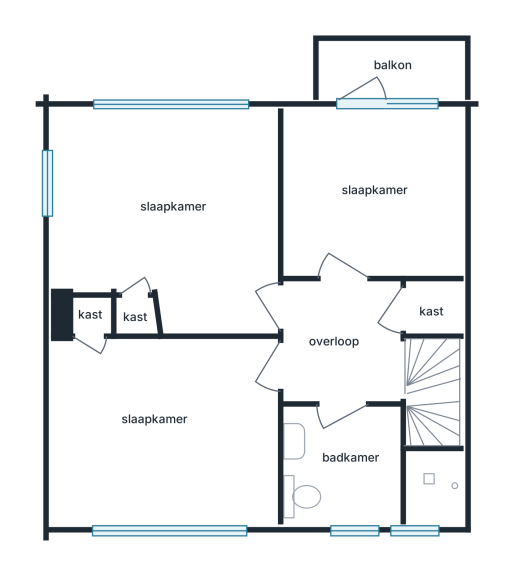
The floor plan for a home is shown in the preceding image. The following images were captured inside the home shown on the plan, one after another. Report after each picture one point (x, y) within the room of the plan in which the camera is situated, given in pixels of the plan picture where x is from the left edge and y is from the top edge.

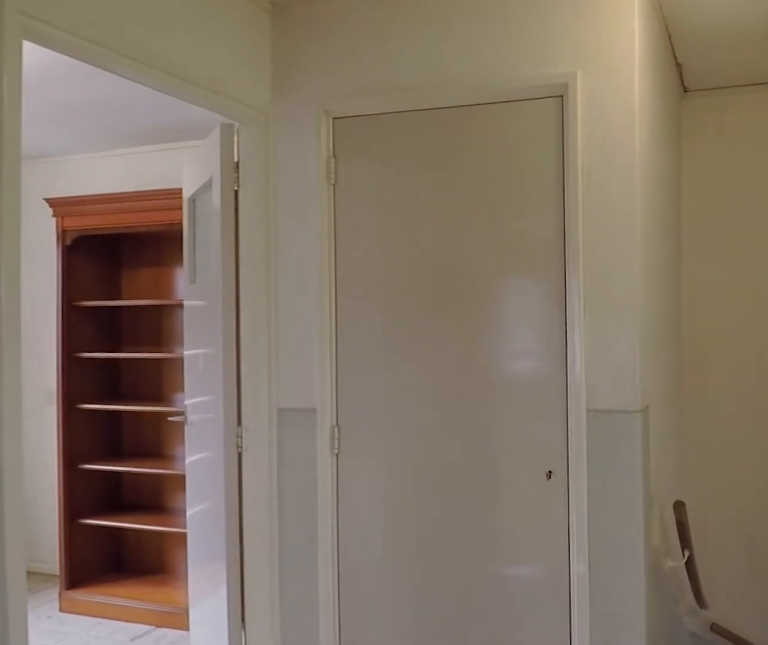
(344, 342)
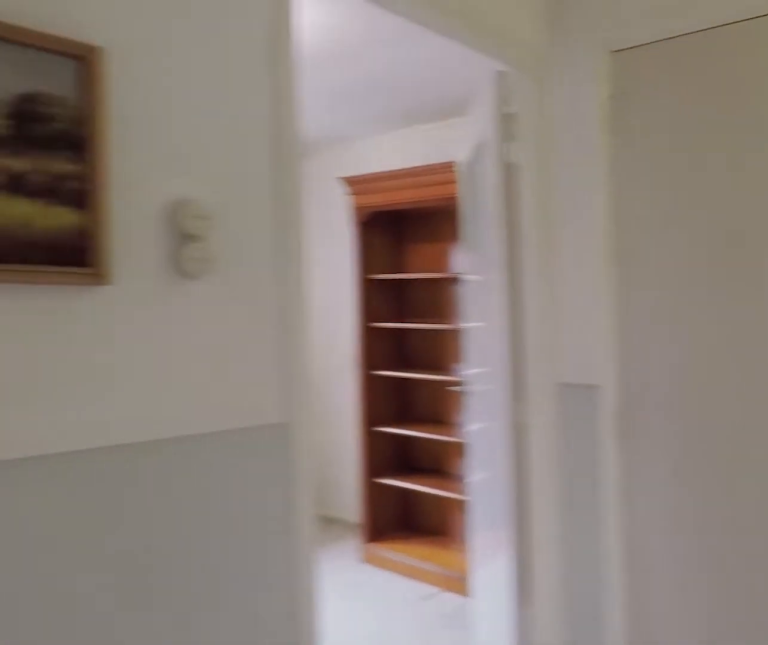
(344, 342)
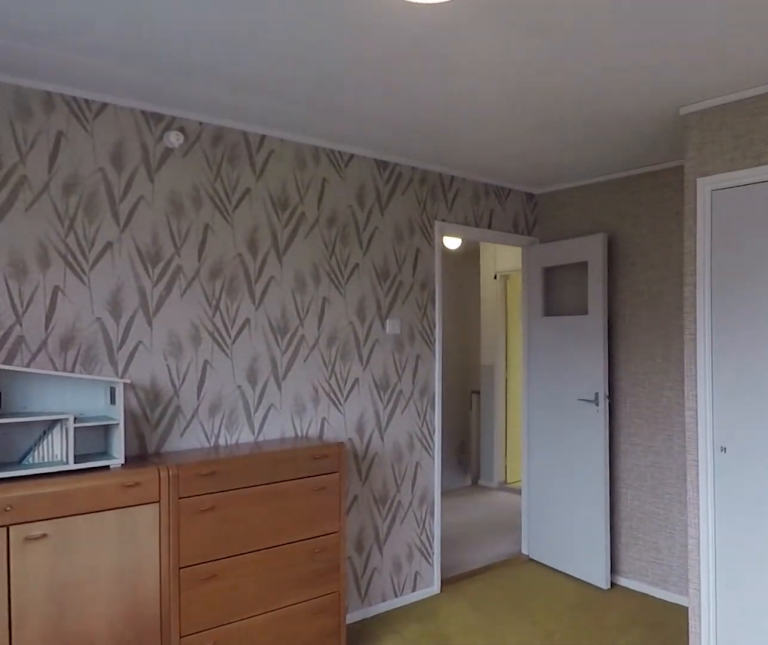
(263, 223)
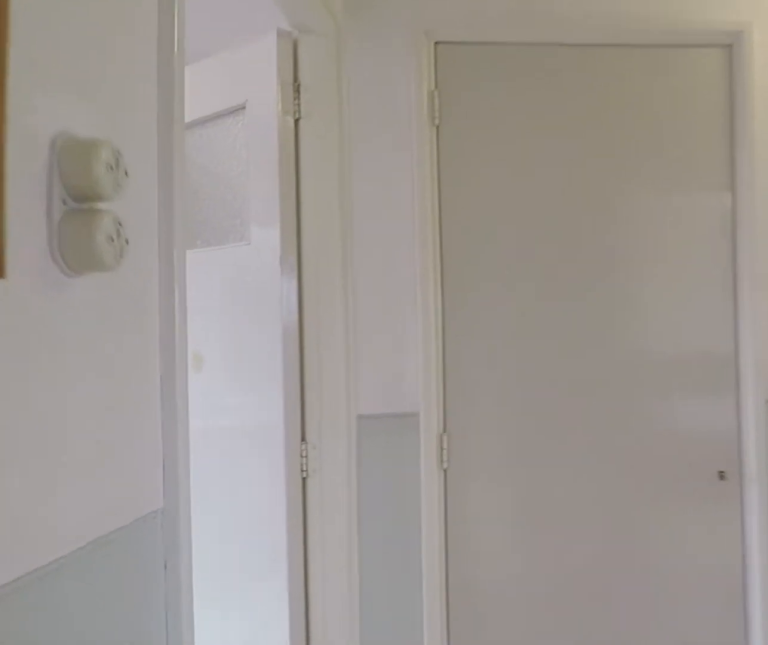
(344, 342)
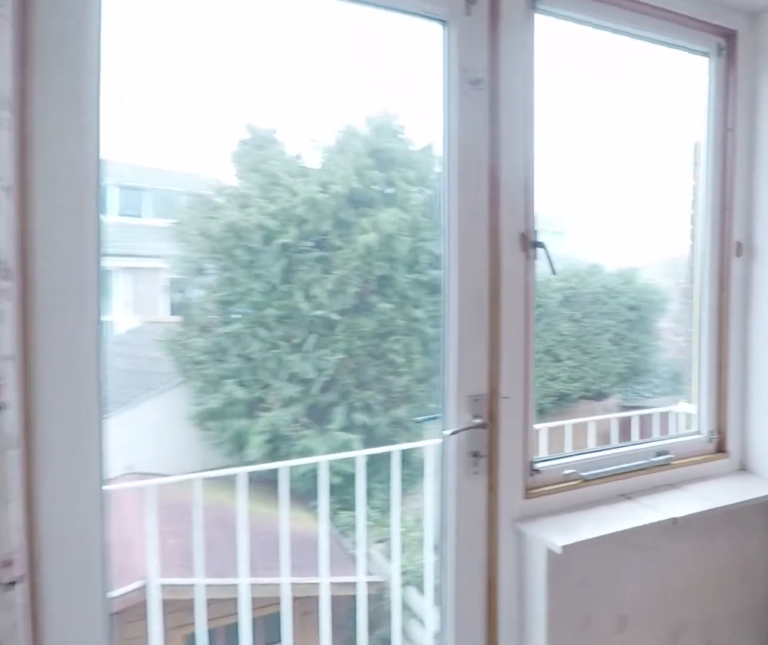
(373, 193)
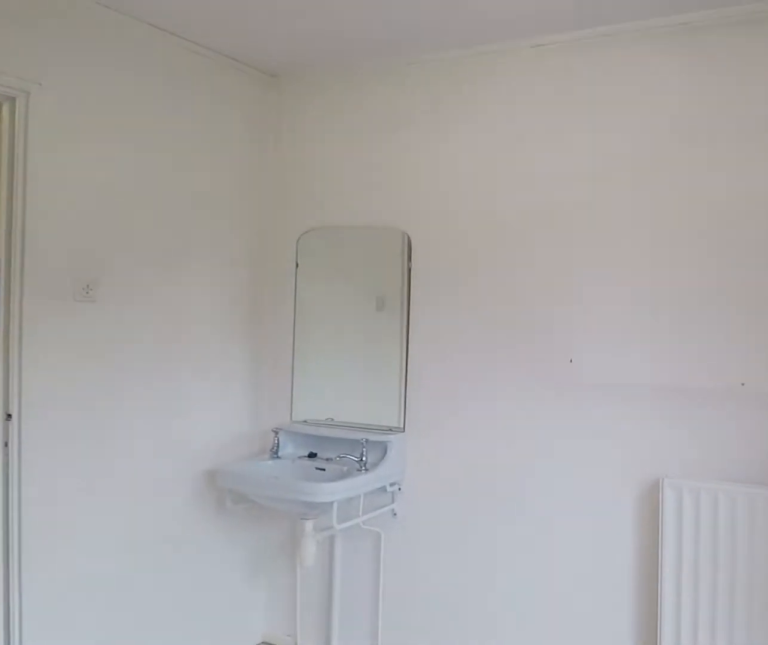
(373, 193)
